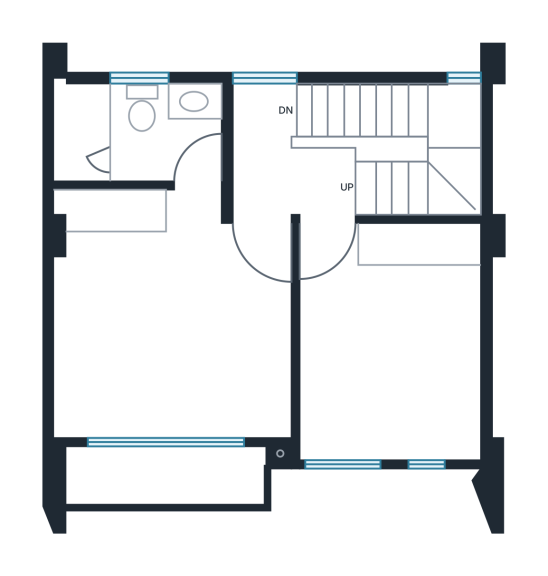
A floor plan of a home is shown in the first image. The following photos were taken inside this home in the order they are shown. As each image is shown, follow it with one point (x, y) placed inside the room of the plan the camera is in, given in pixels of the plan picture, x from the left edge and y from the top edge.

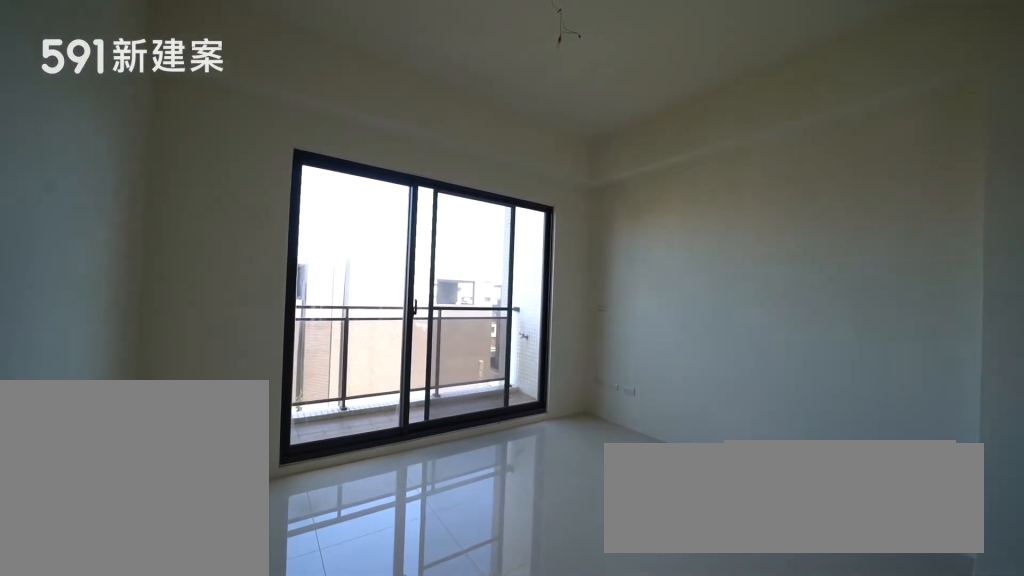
(165, 319)
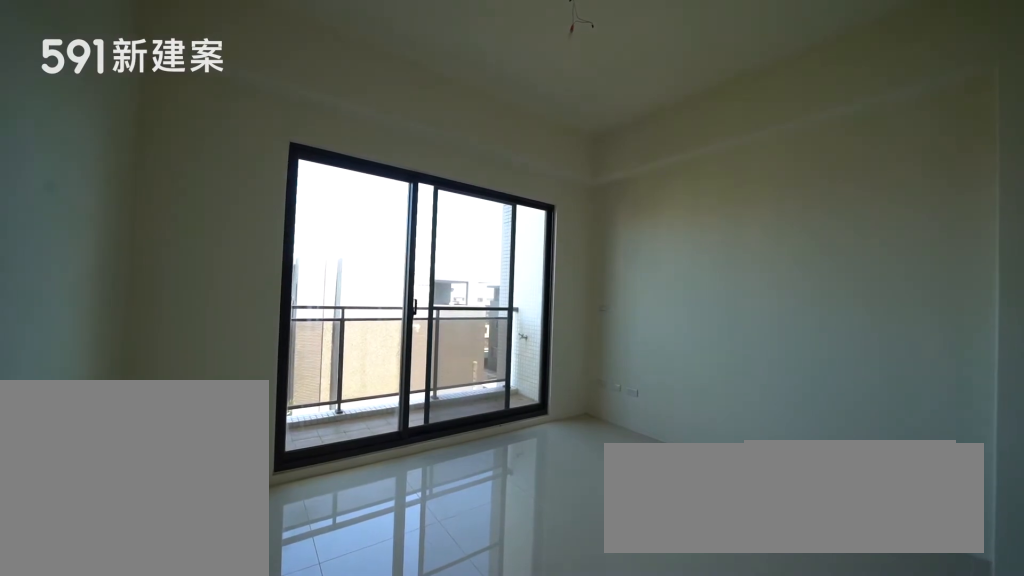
(165, 319)
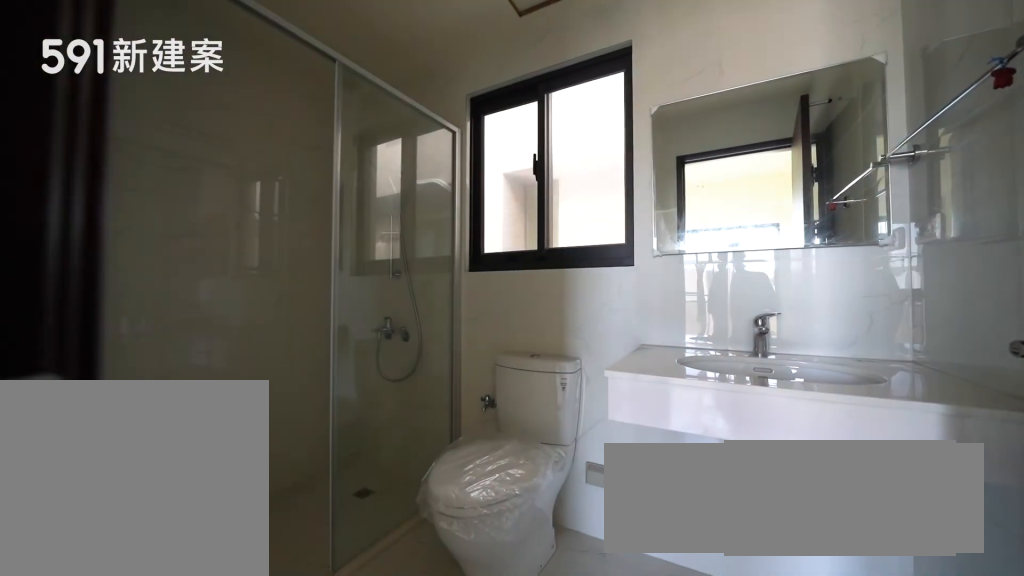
(136, 128)
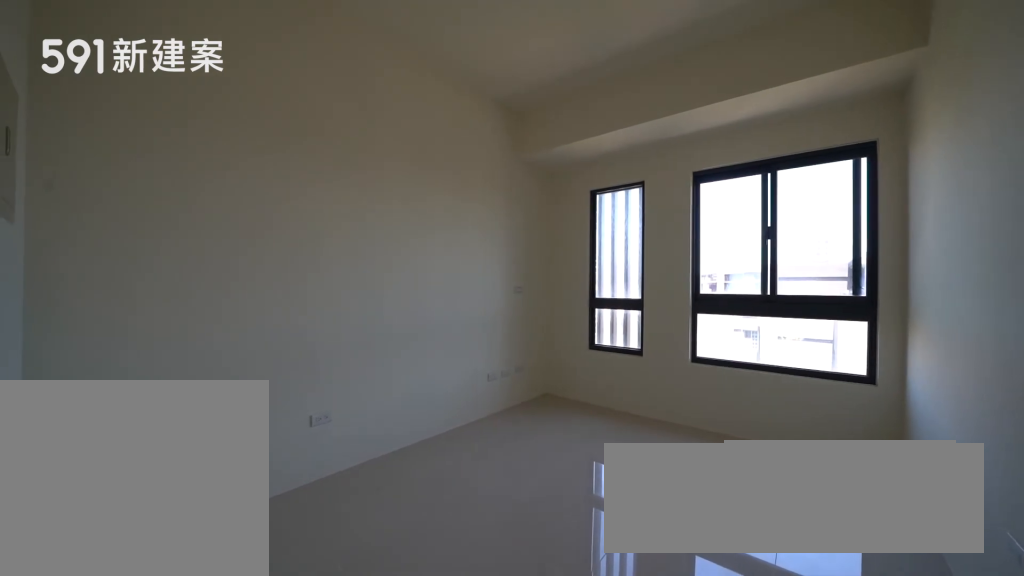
(392, 342)
